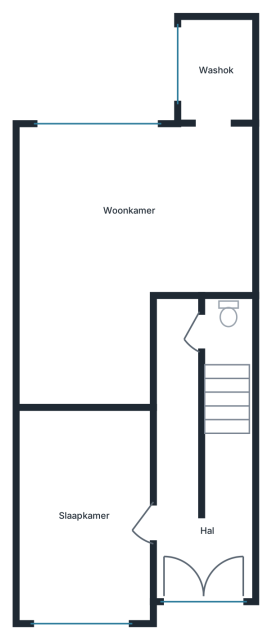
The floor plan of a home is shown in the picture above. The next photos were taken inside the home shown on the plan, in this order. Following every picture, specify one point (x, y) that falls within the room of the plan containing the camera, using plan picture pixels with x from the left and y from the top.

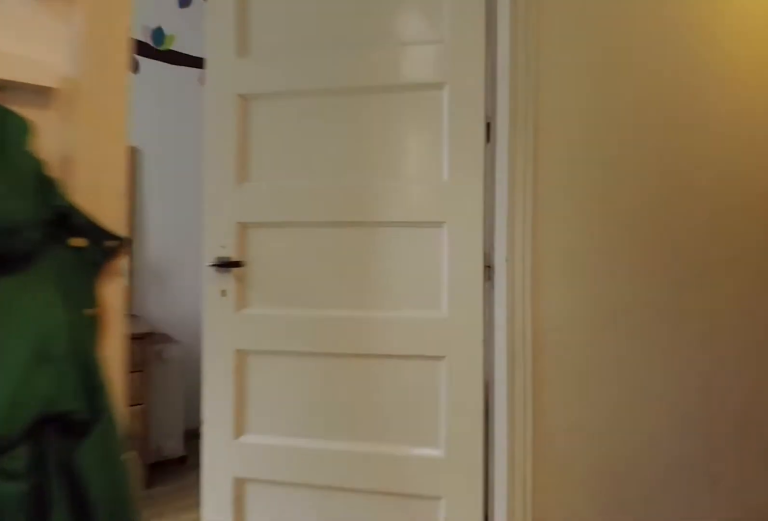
(195, 472)
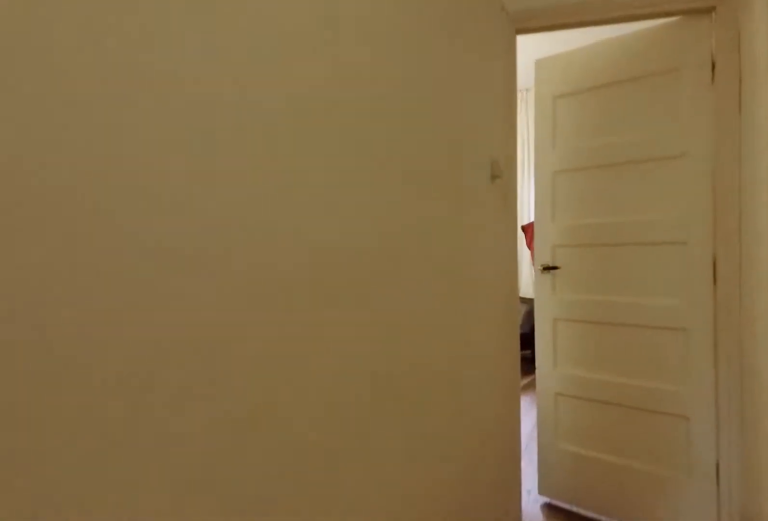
(195, 472)
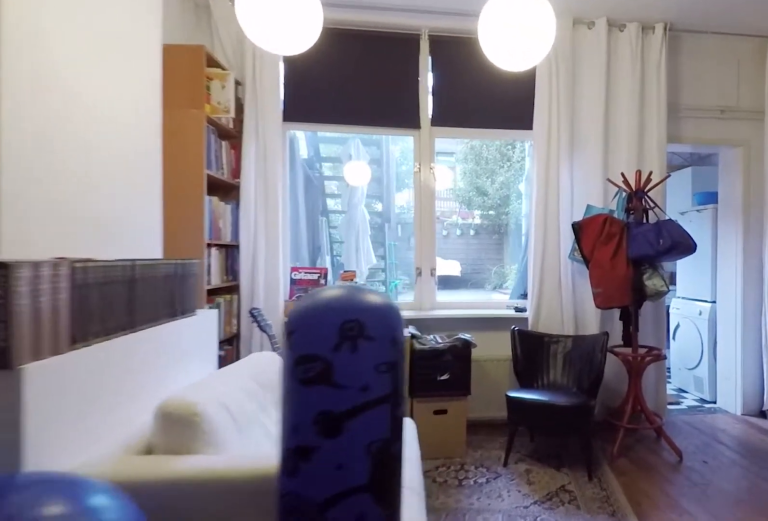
(79, 221)
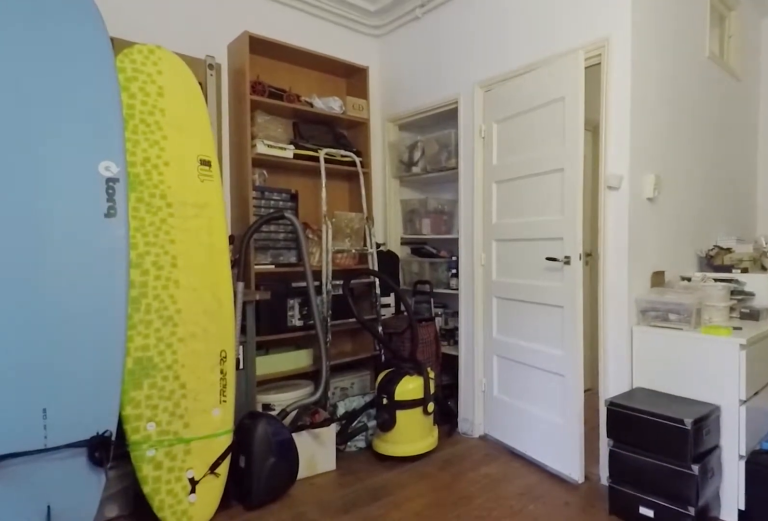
(79, 221)
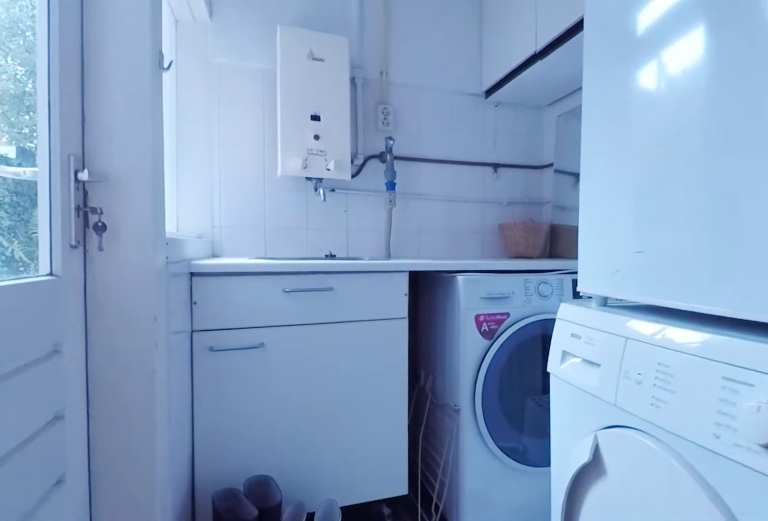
(215, 72)
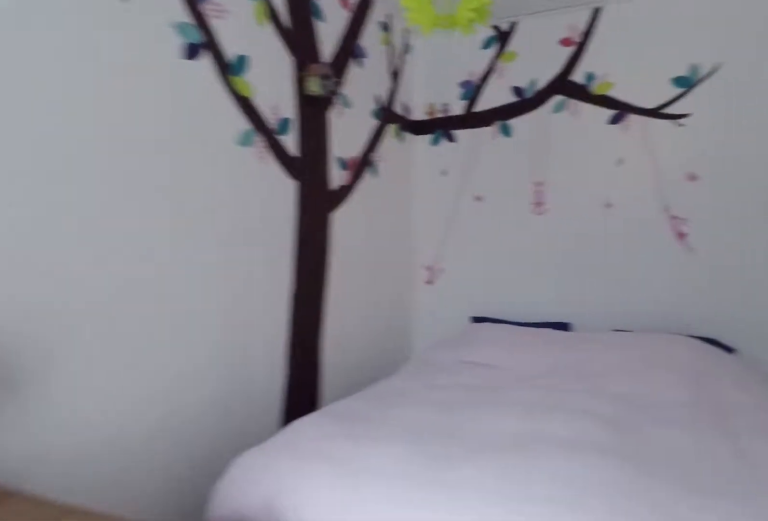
(85, 514)
